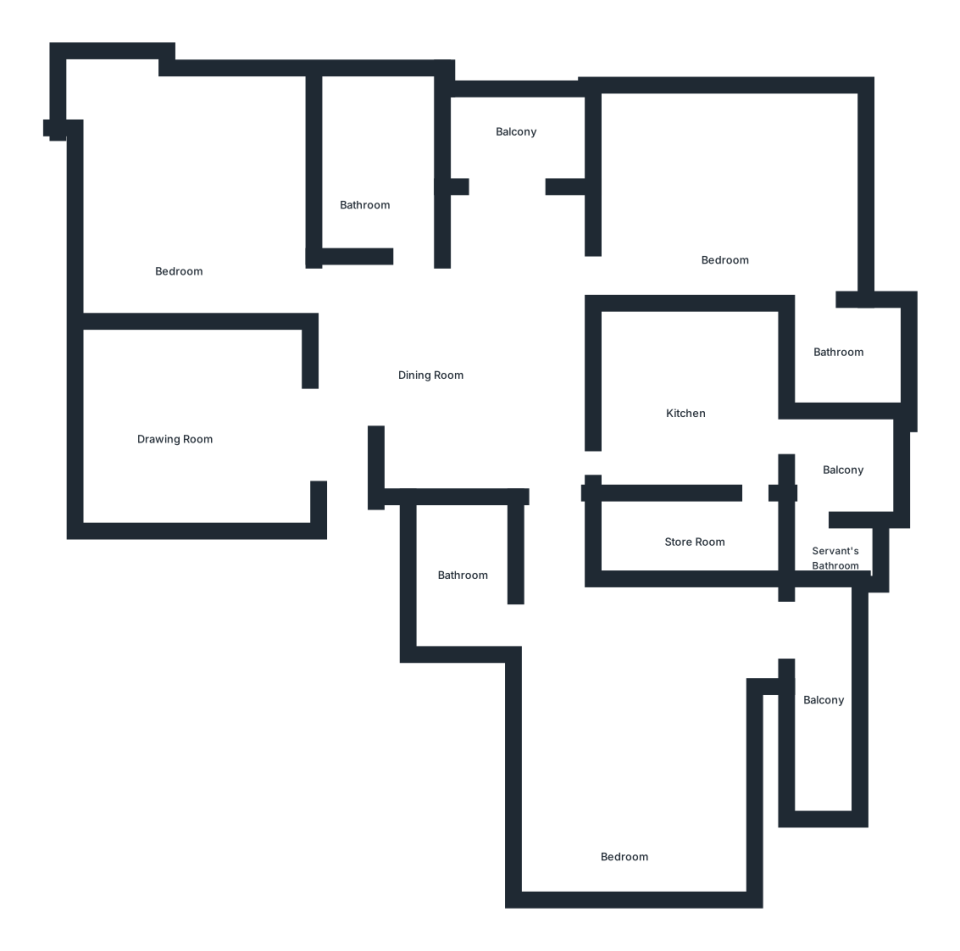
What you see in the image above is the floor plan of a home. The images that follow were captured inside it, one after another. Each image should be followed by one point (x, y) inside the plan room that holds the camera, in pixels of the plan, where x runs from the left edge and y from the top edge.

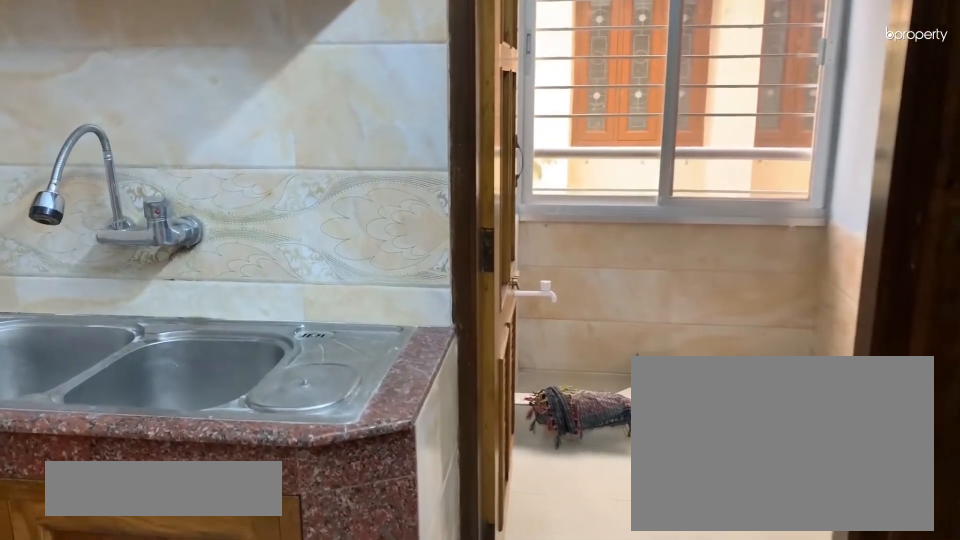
(689, 409)
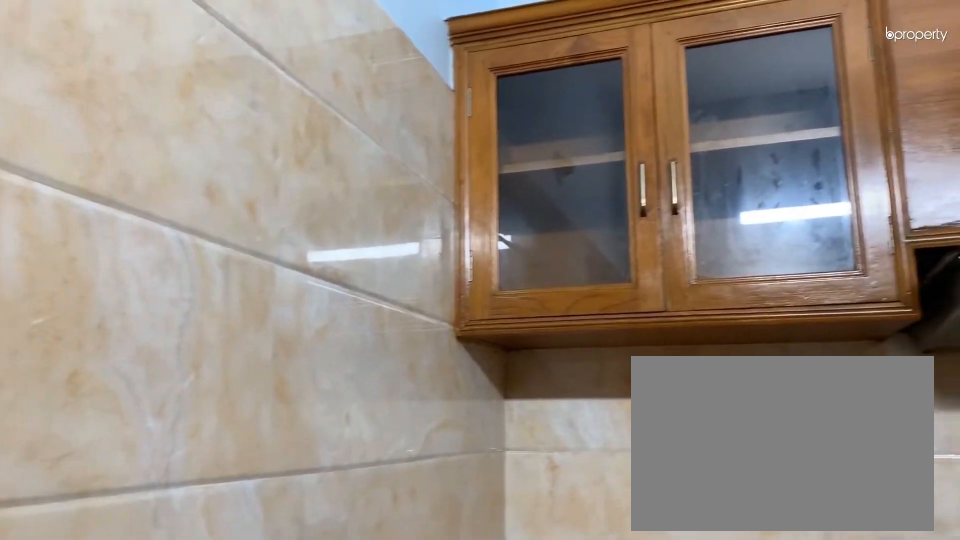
(692, 408)
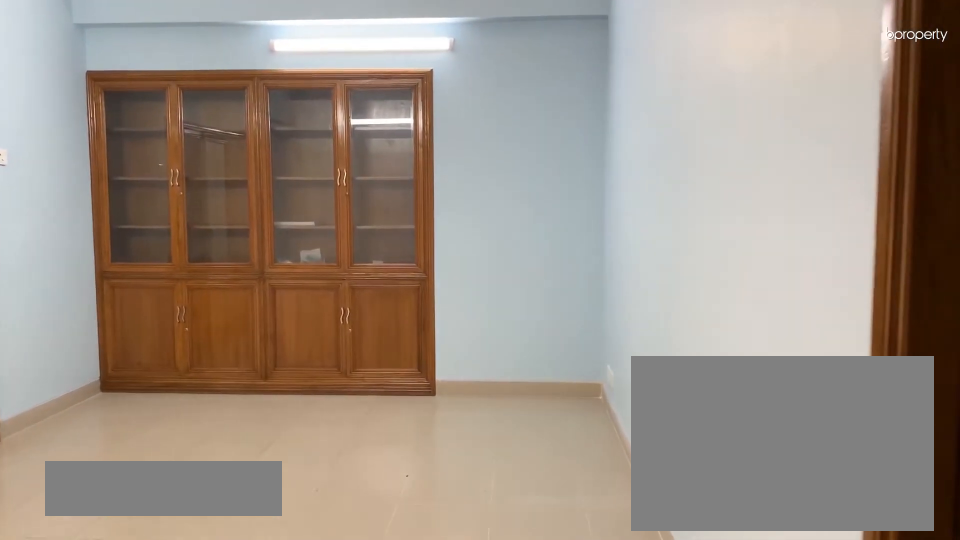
(572, 617)
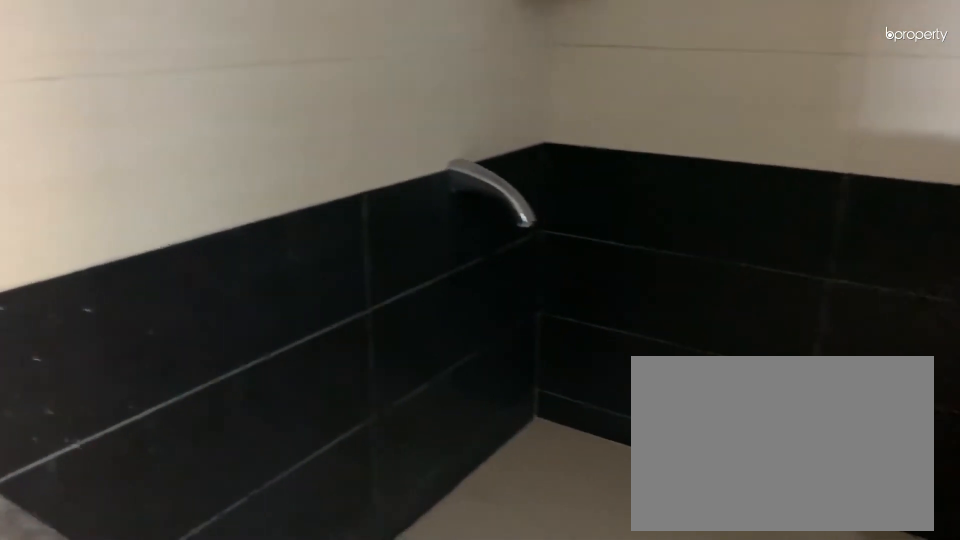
(455, 583)
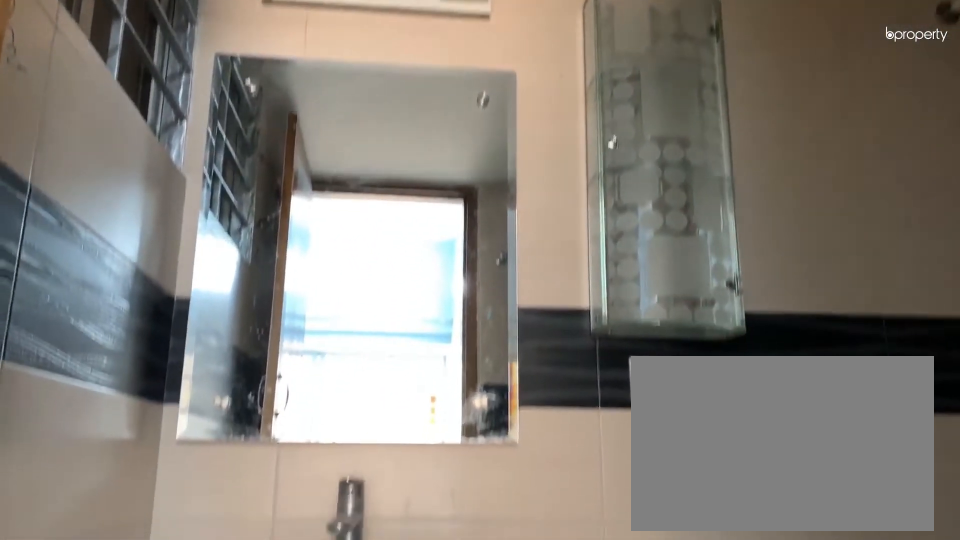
(455, 583)
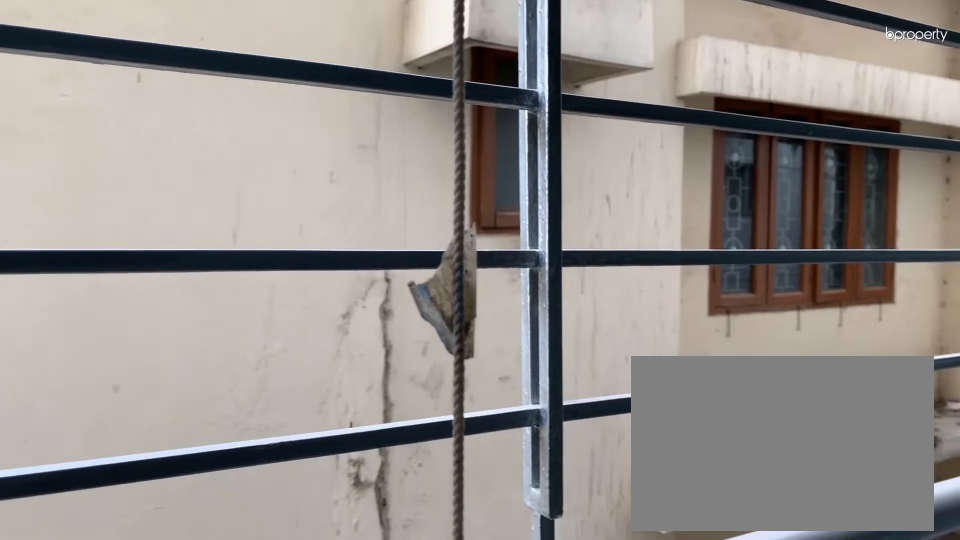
(819, 719)
